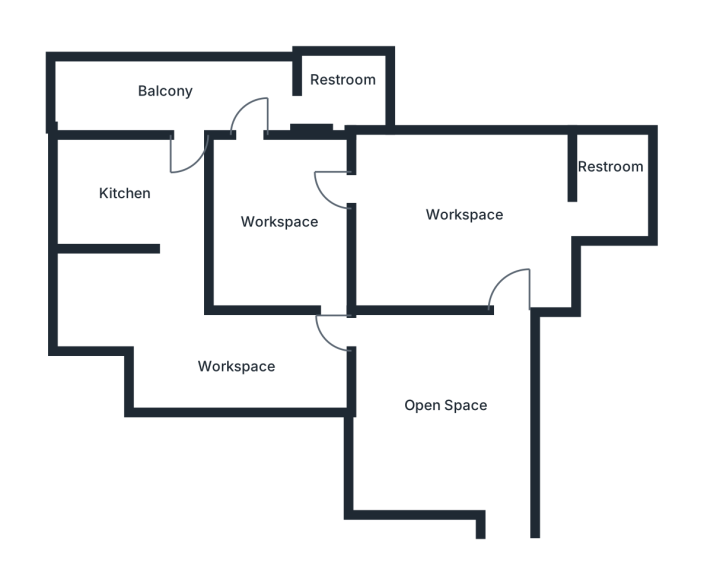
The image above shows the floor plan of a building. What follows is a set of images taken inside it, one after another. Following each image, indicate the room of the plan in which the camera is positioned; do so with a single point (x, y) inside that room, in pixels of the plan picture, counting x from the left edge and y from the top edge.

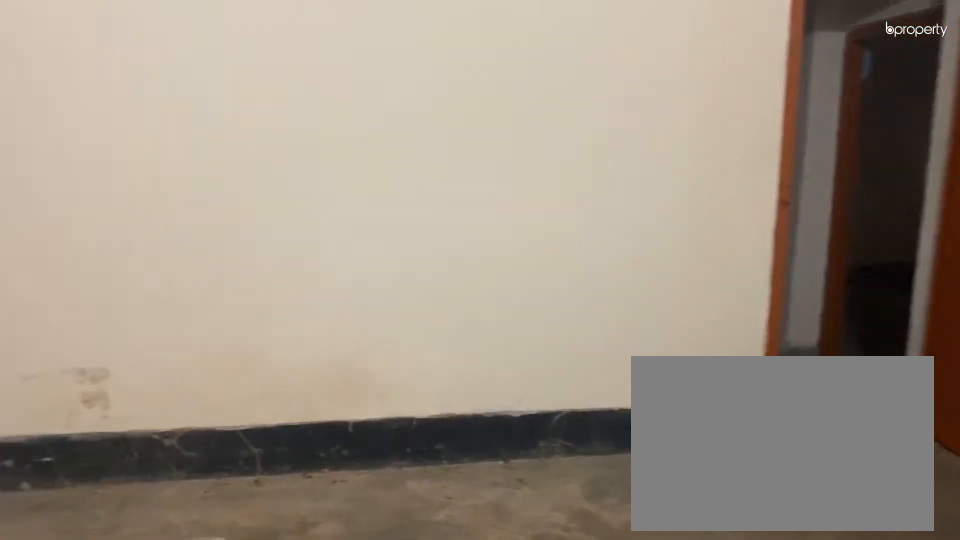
(440, 401)
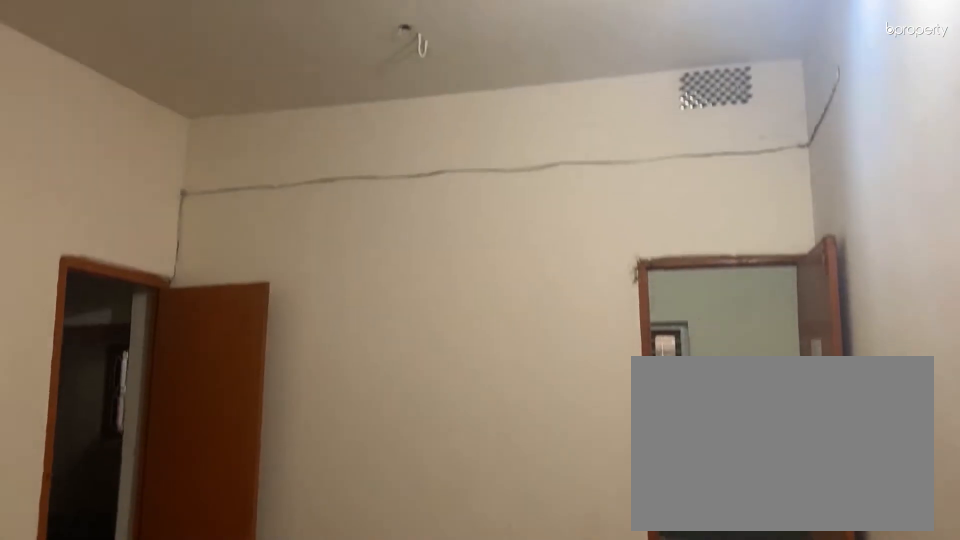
(440, 401)
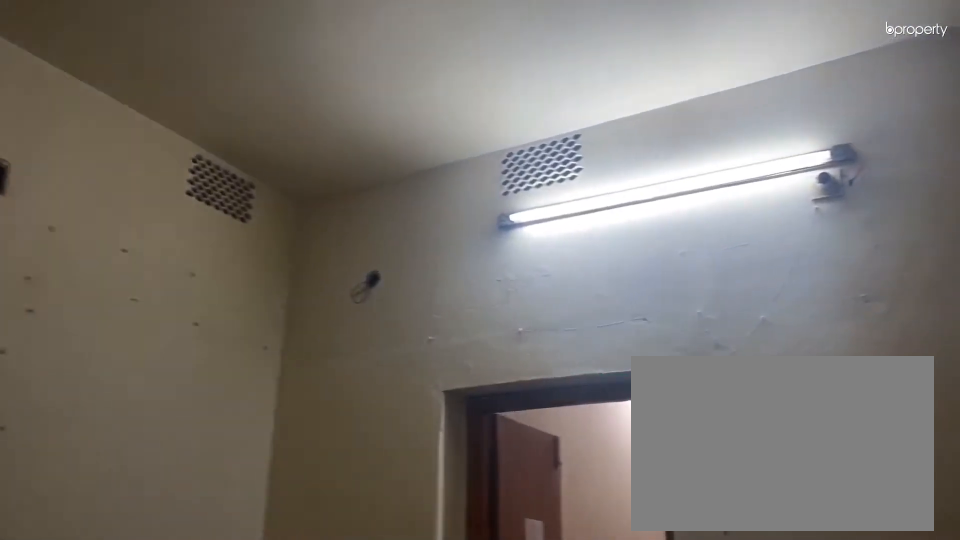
(457, 211)
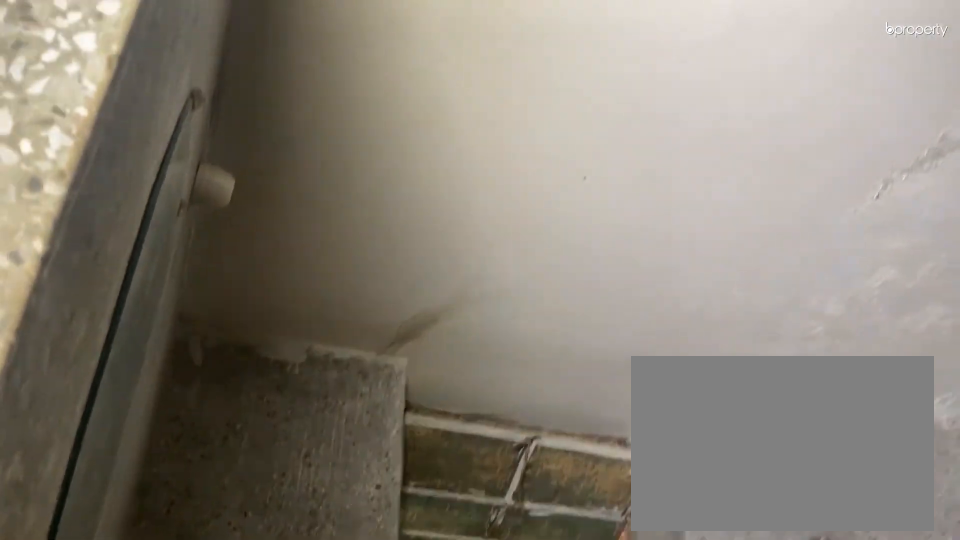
(608, 181)
